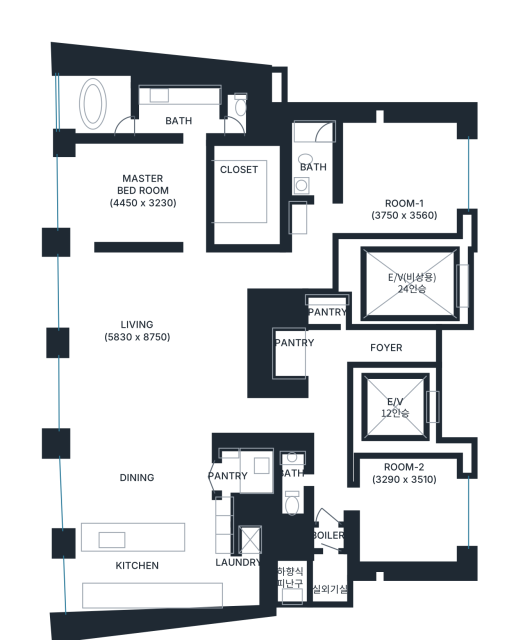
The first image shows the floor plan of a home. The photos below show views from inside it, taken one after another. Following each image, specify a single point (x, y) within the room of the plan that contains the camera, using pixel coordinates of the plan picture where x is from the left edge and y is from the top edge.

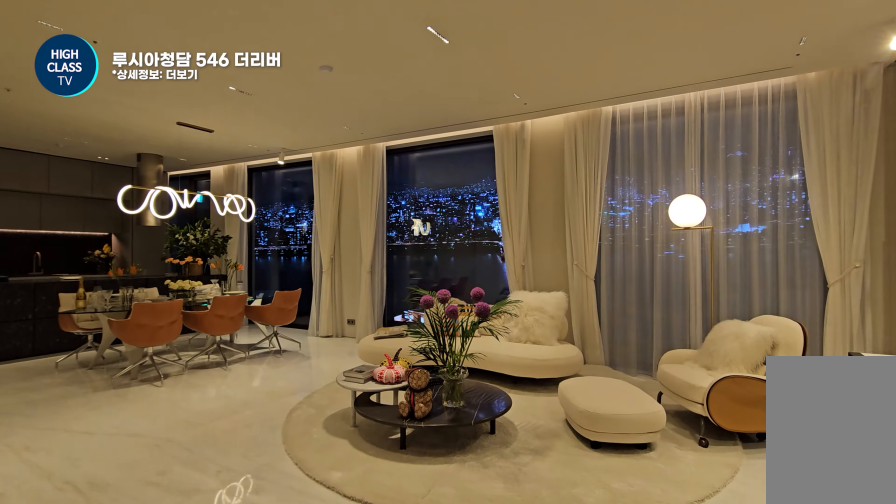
(151, 338)
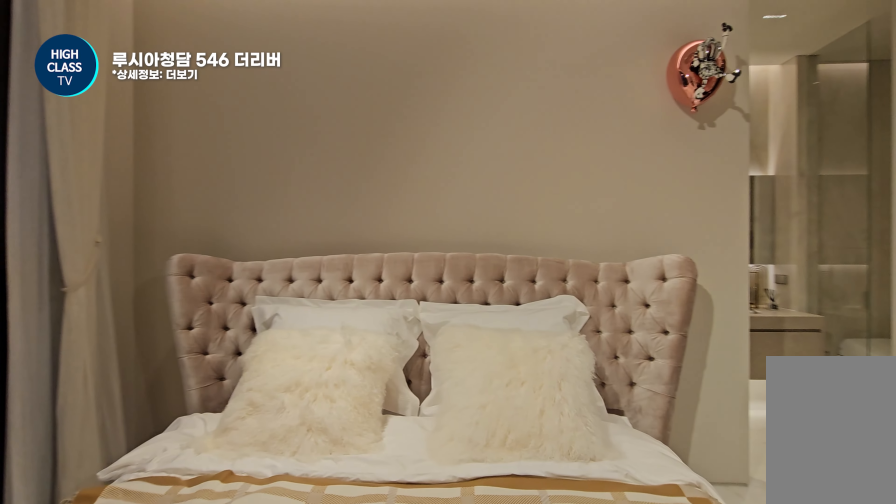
(173, 189)
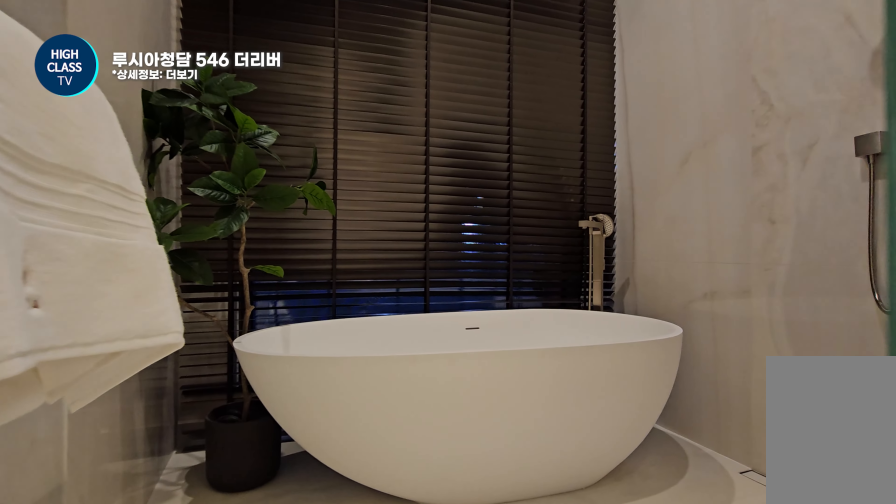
(156, 105)
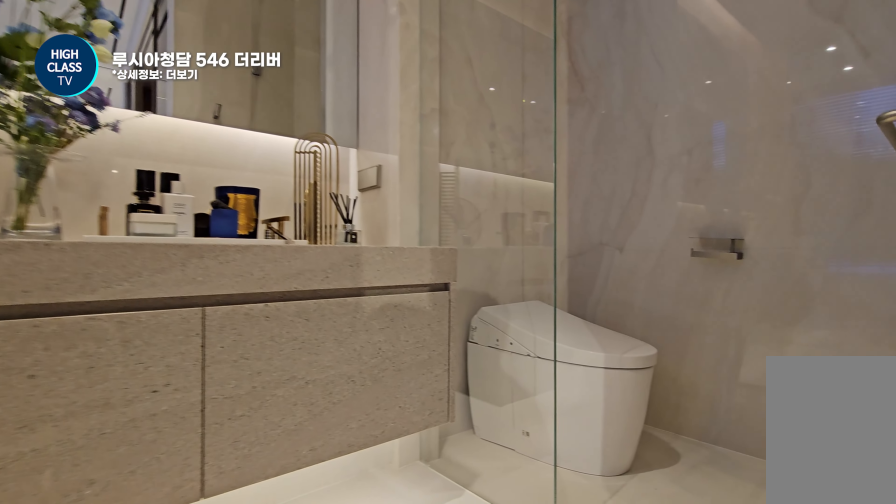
(156, 105)
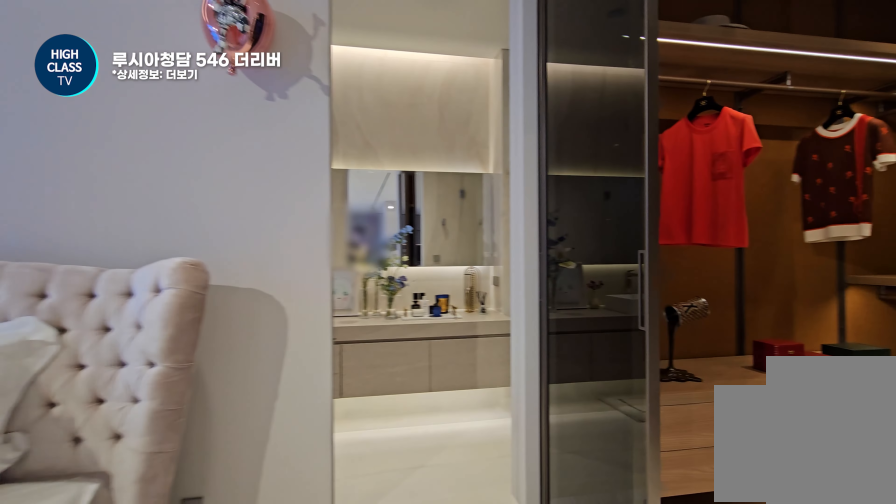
(173, 189)
